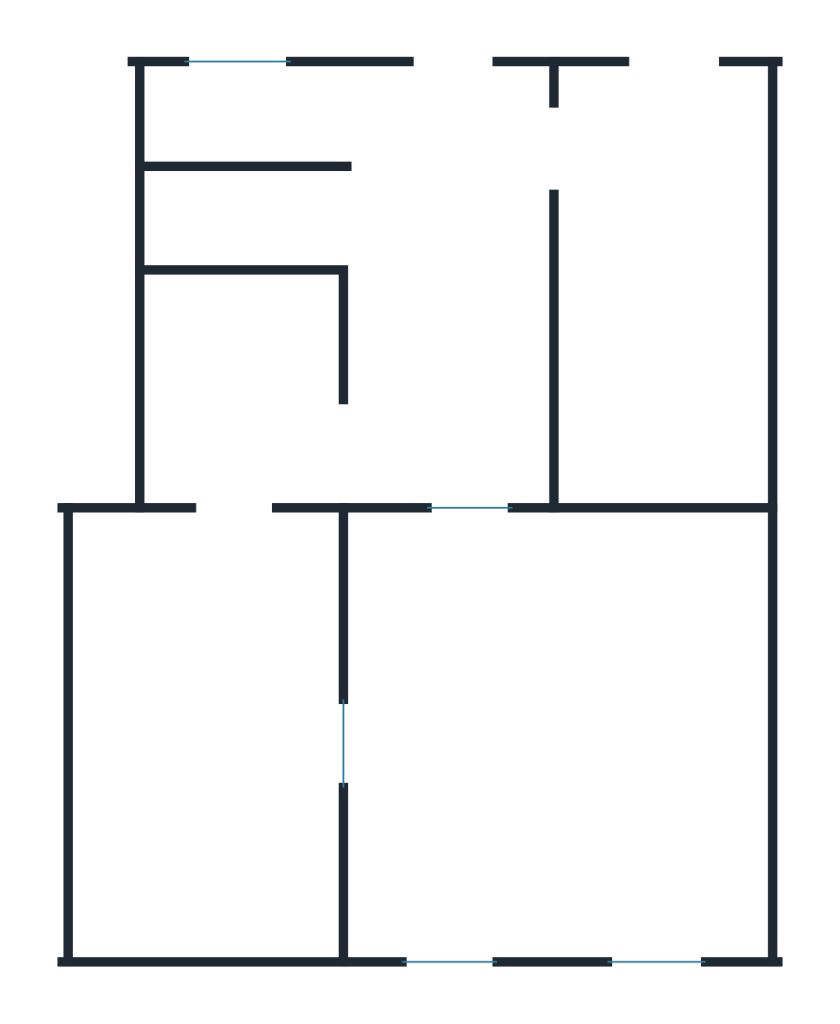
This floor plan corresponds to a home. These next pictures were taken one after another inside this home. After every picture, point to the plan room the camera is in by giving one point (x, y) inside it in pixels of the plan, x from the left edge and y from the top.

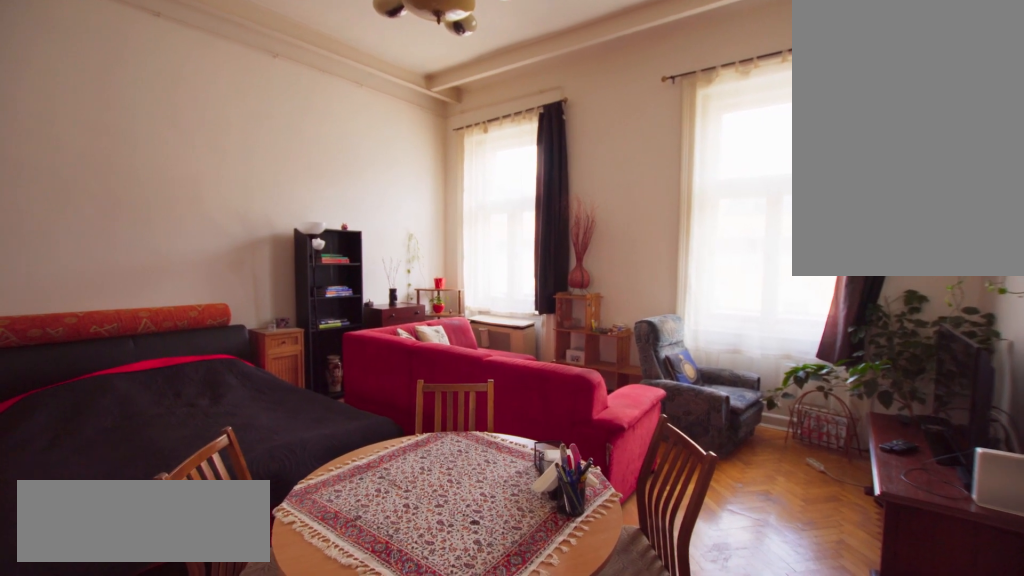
(551, 732)
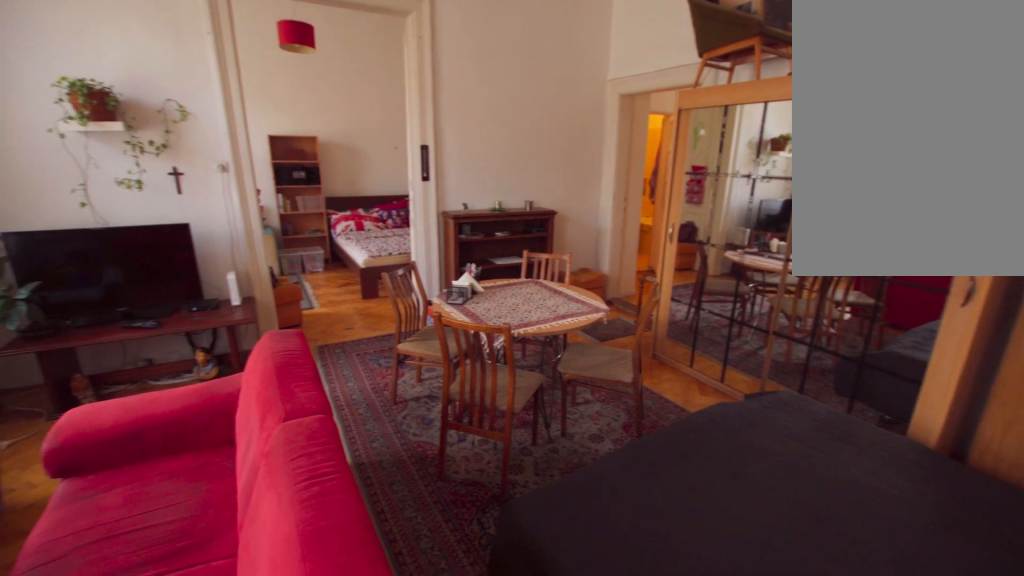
(552, 731)
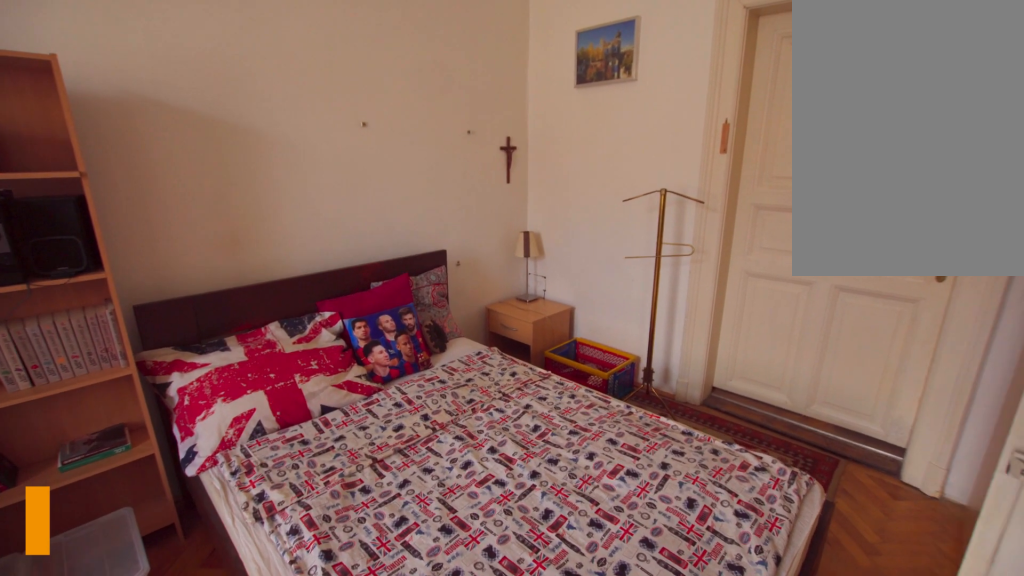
(189, 732)
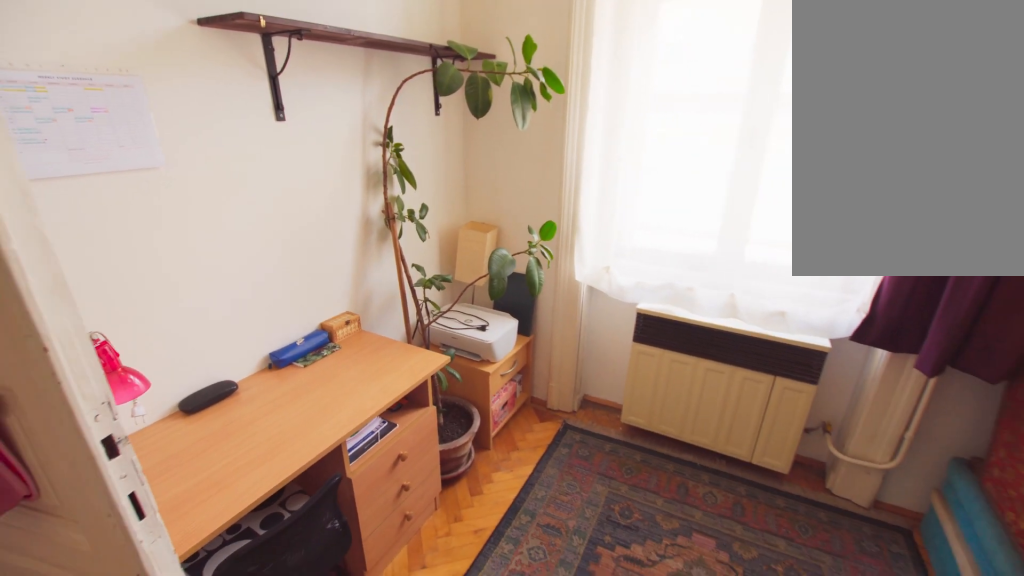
(188, 732)
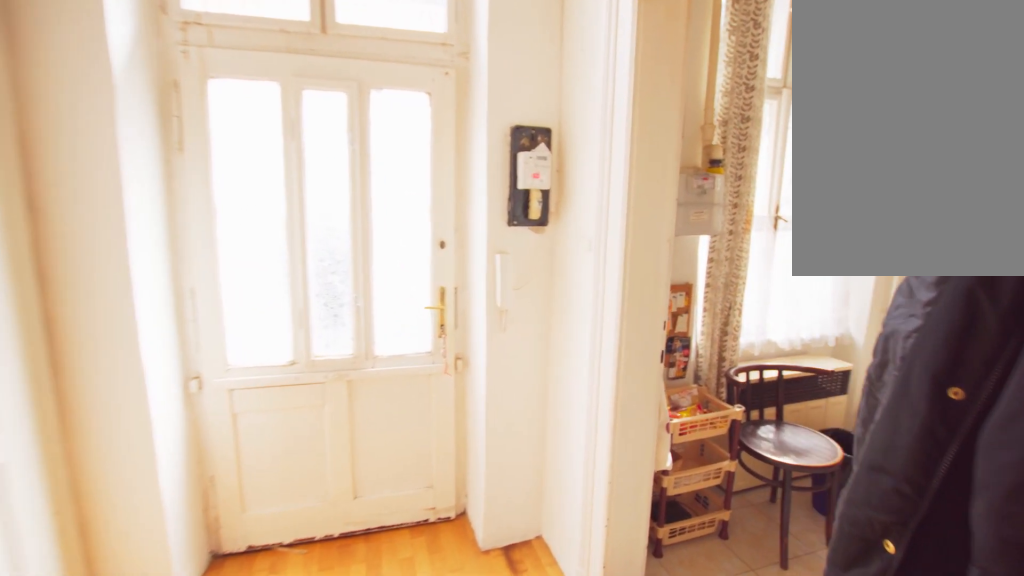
(460, 294)
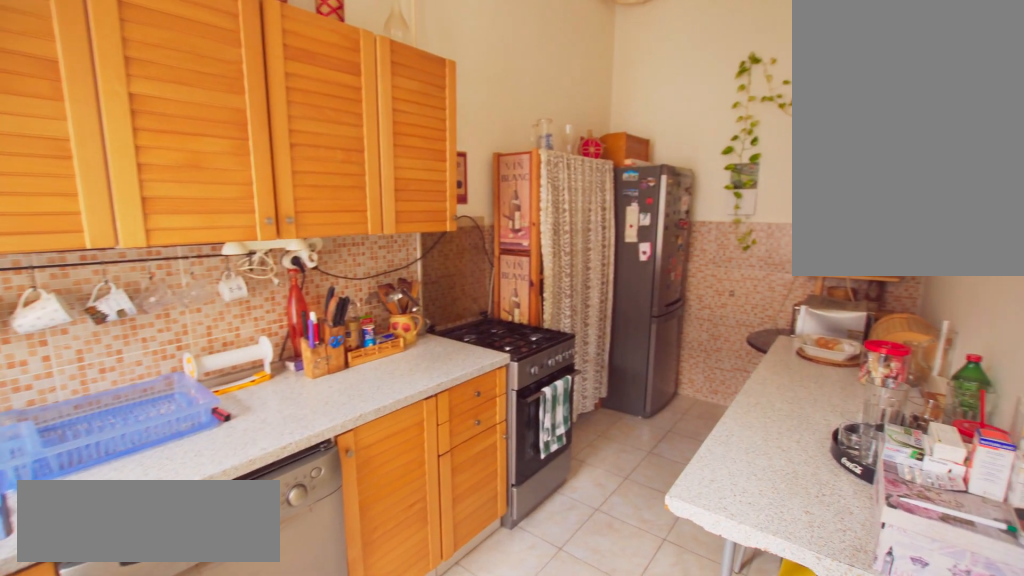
(676, 287)
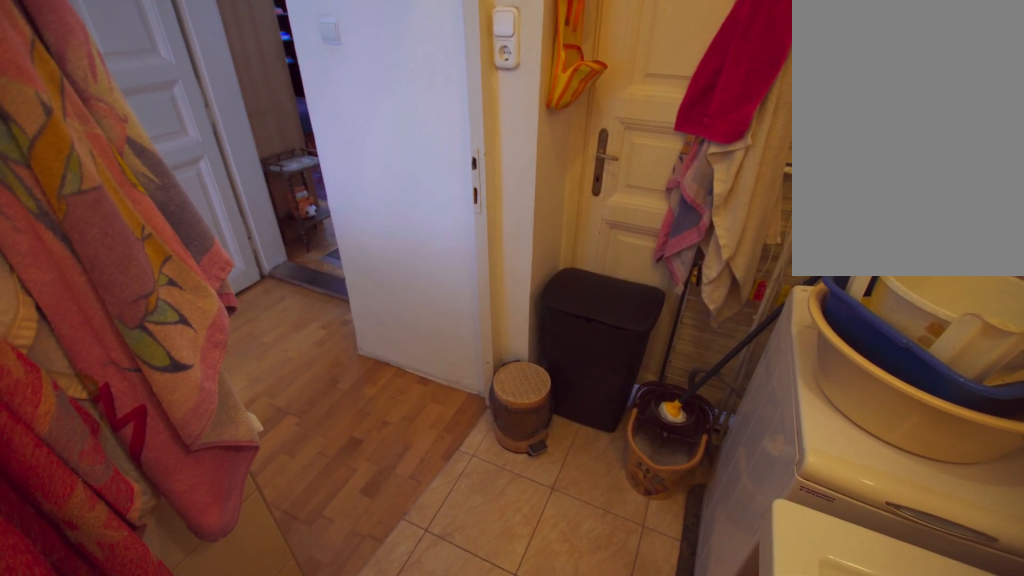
(237, 387)
